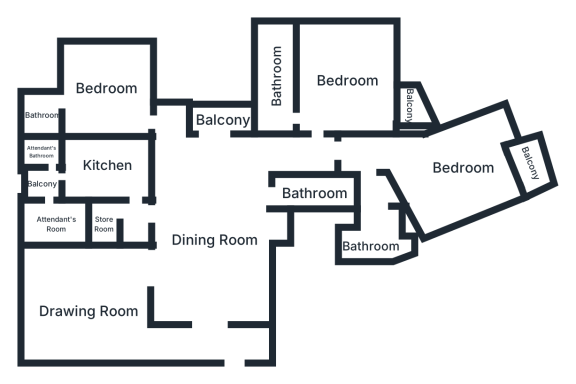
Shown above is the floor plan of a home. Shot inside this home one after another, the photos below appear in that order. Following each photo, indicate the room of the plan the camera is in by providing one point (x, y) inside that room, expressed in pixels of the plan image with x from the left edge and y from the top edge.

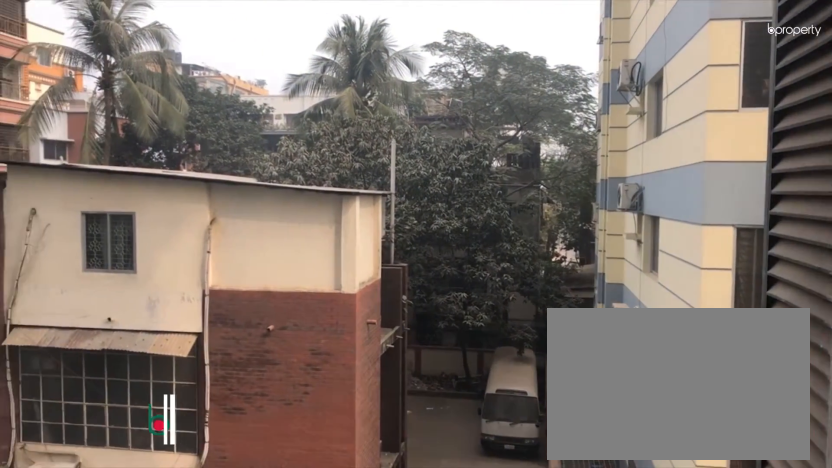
(223, 121)
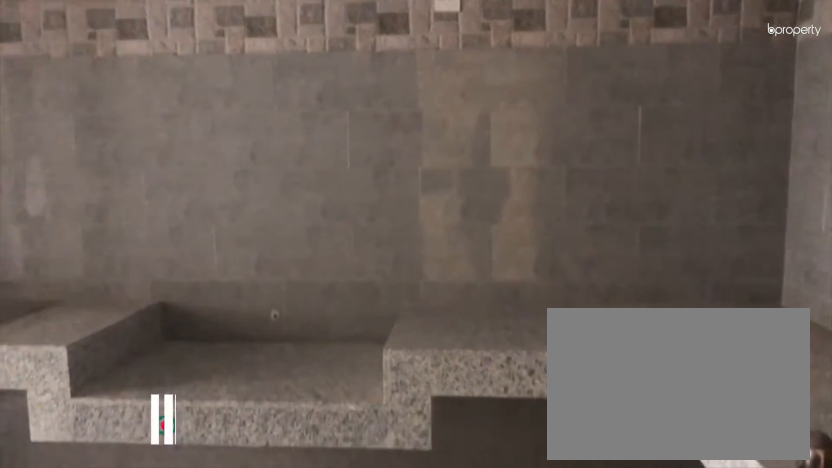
(107, 167)
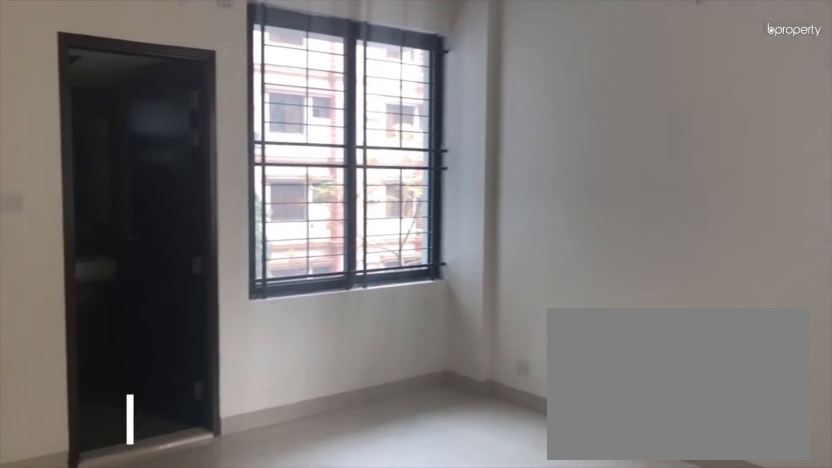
(105, 90)
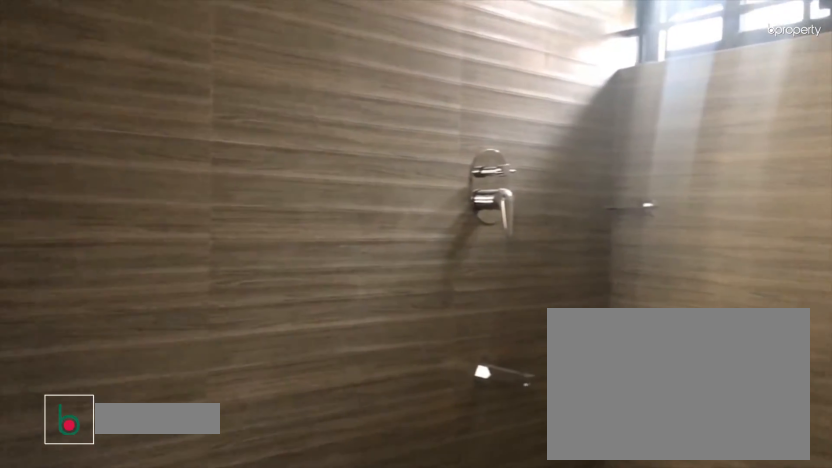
(46, 115)
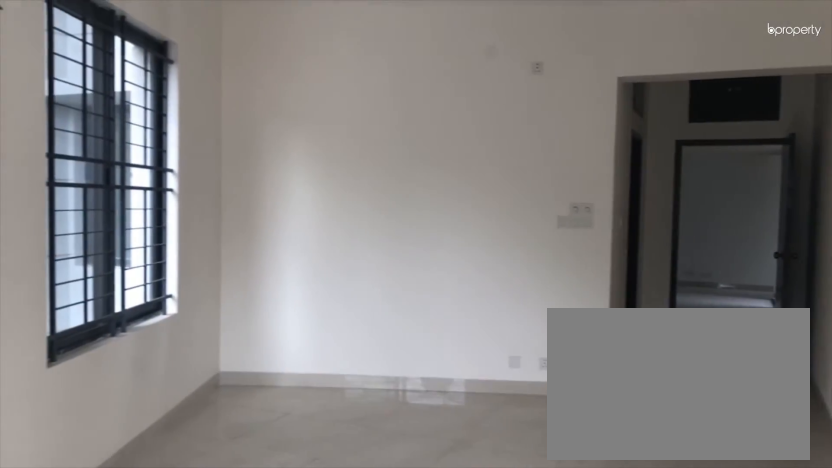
(462, 167)
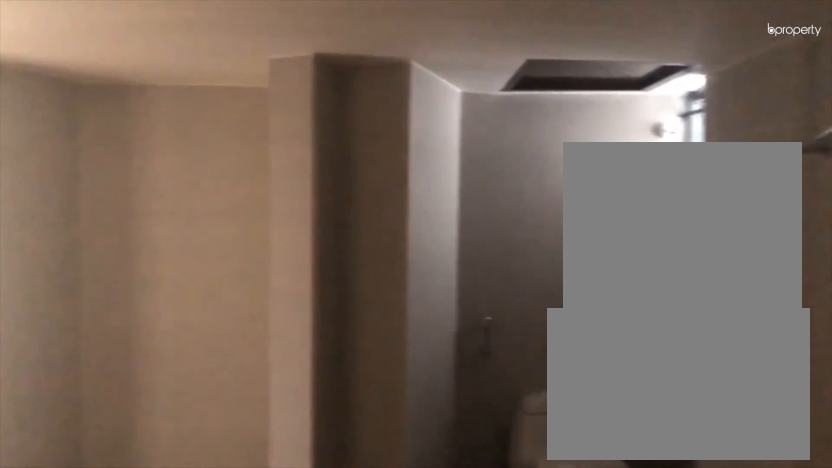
(378, 236)
